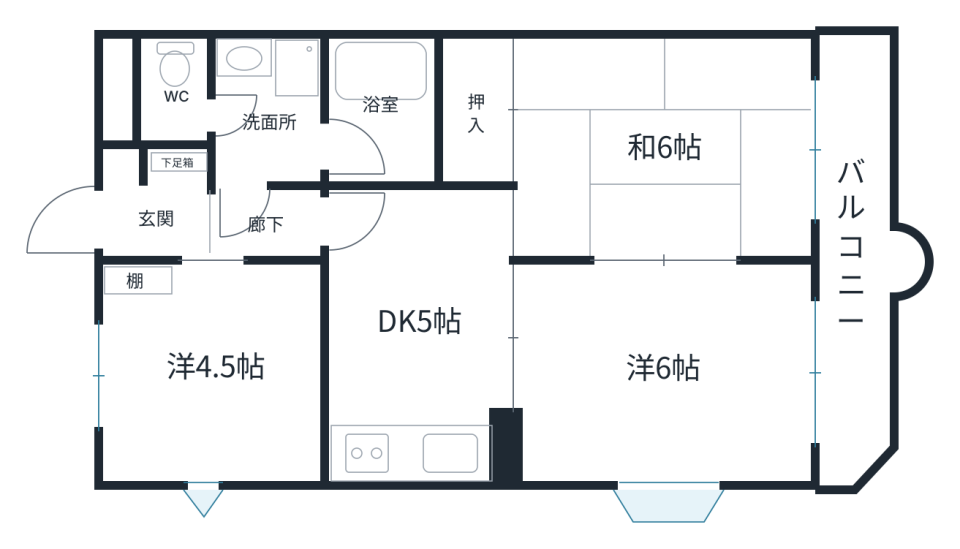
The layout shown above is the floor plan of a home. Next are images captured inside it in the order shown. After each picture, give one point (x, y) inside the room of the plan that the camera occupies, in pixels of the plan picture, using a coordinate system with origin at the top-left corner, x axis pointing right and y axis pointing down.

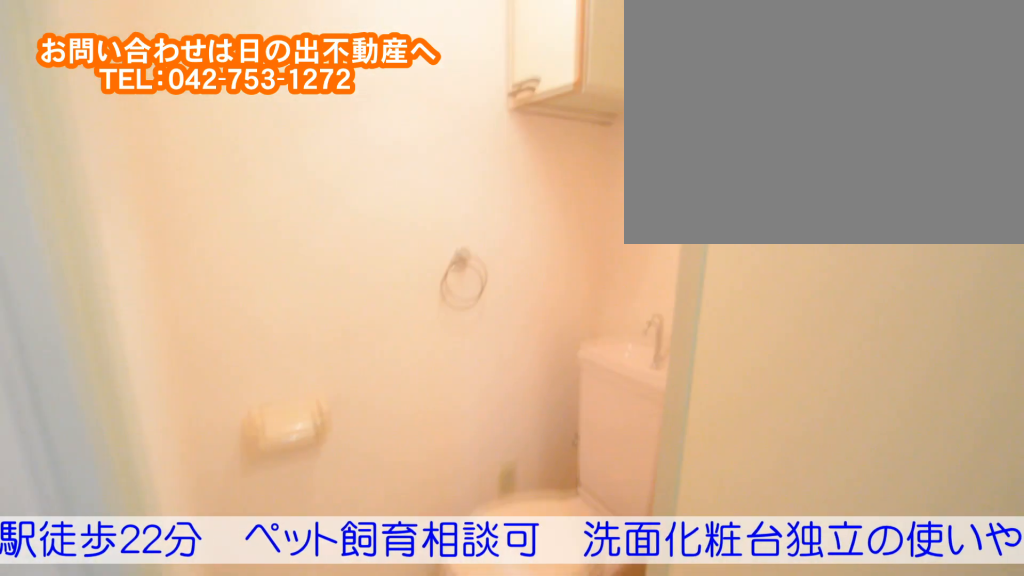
(173, 91)
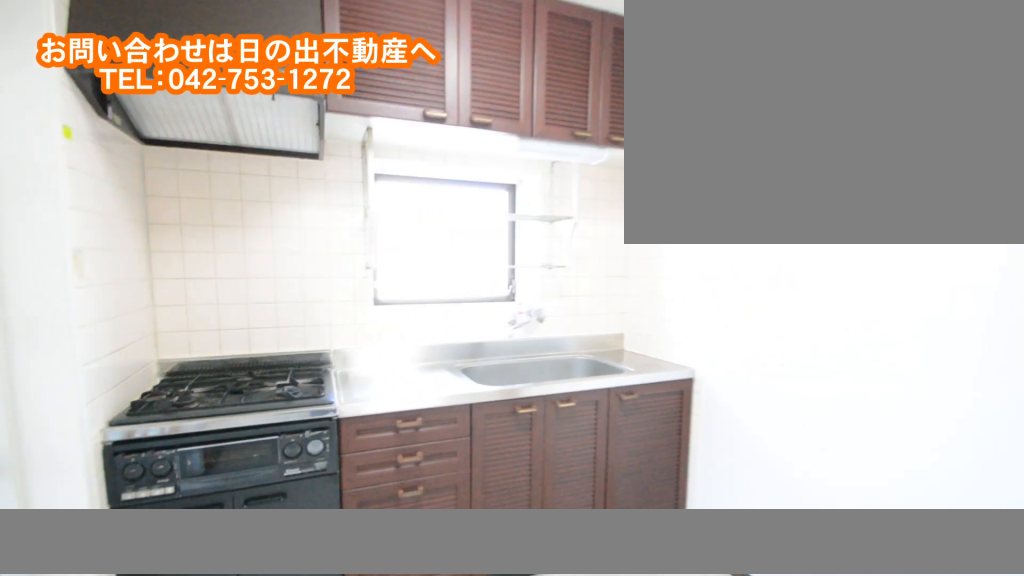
(430, 364)
